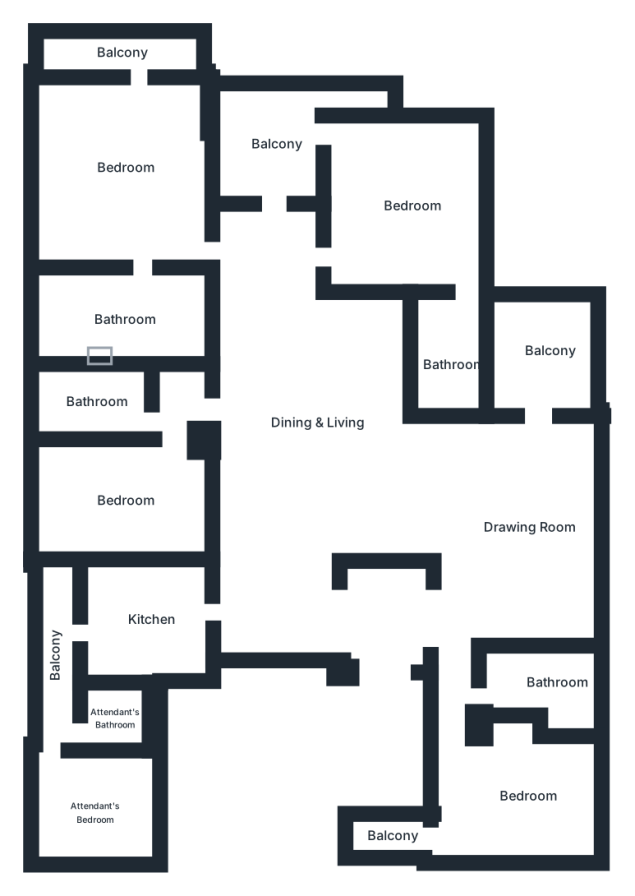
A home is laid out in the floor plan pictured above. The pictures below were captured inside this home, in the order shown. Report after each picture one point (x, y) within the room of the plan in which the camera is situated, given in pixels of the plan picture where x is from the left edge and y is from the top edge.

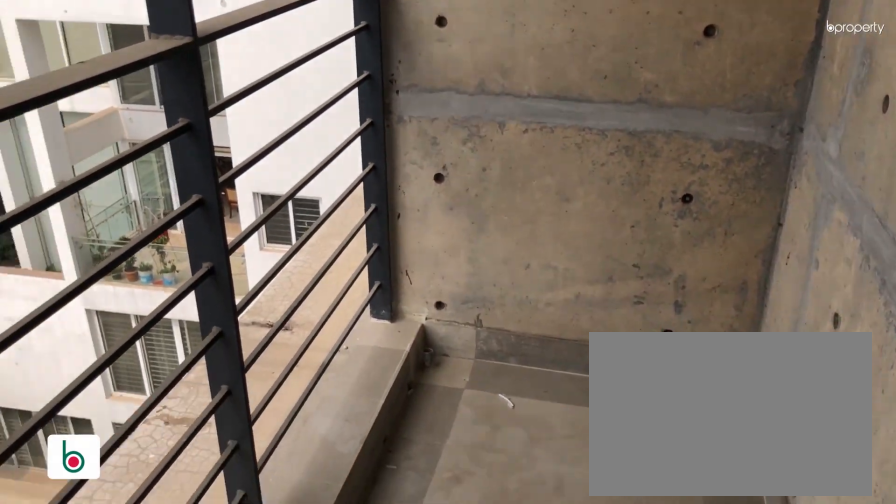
(377, 829)
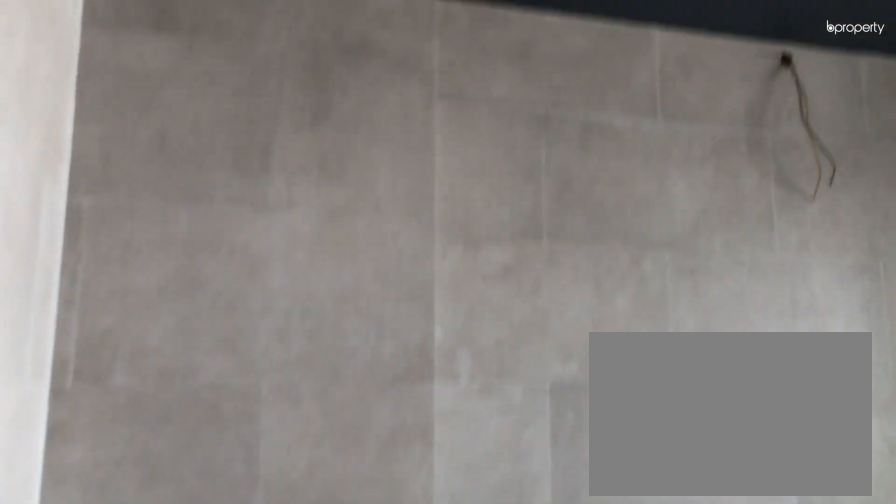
(138, 619)
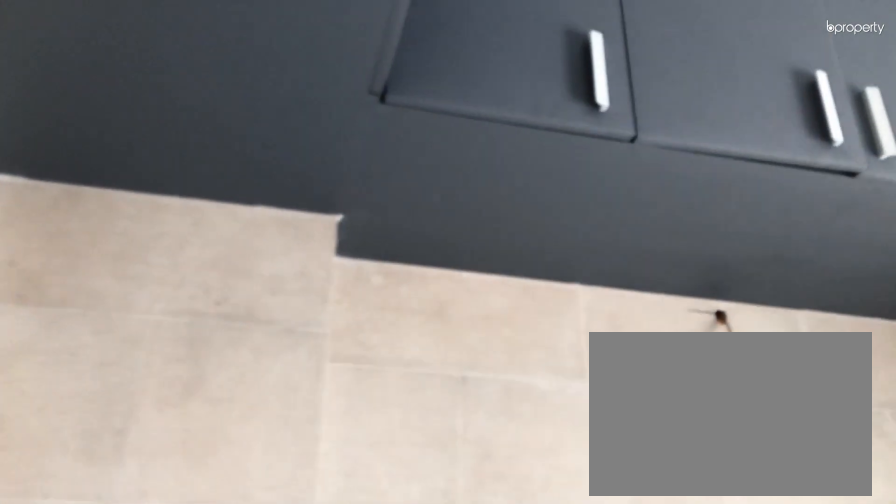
(138, 619)
